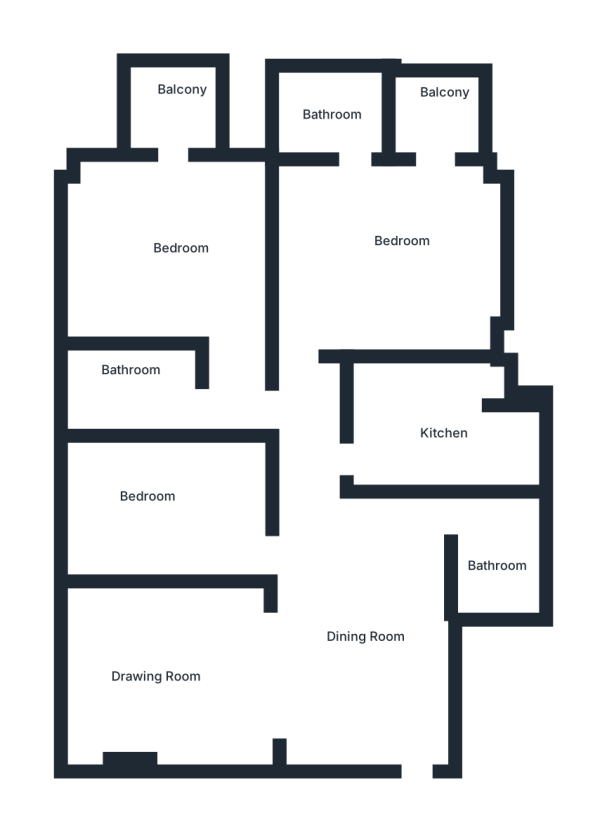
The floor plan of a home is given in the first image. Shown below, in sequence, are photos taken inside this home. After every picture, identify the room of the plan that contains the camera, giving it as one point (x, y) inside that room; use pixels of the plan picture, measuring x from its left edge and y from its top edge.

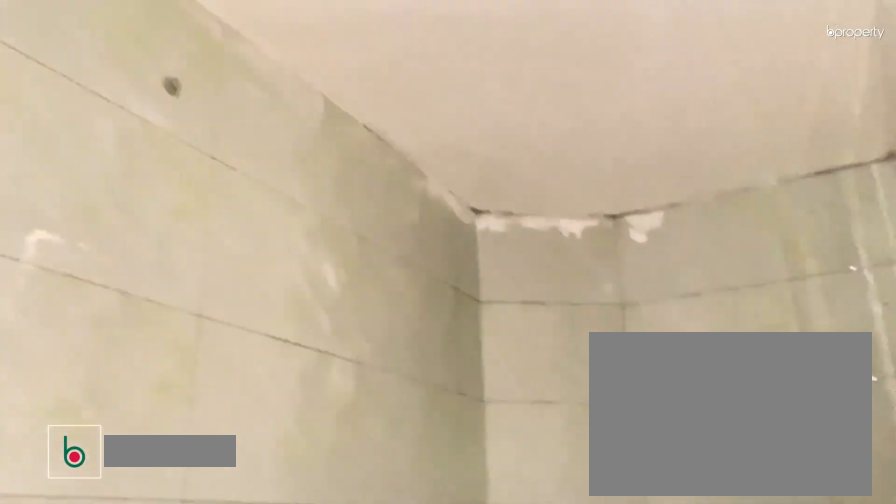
(491, 553)
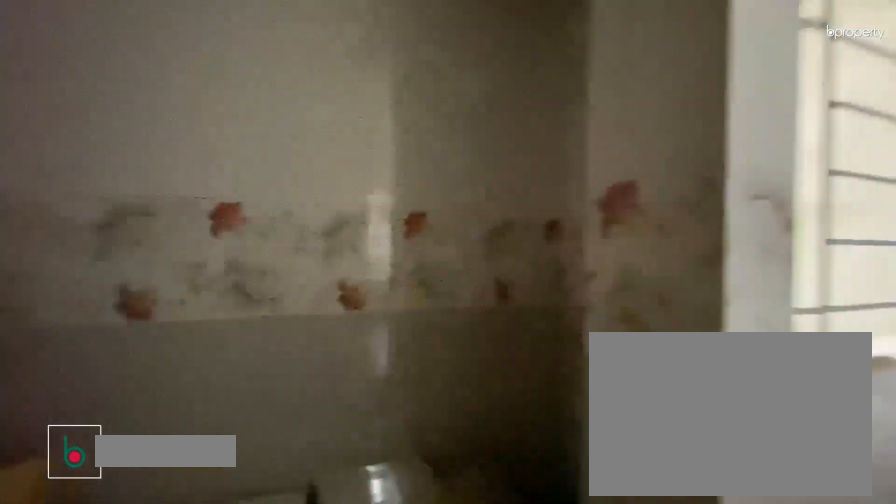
(422, 436)
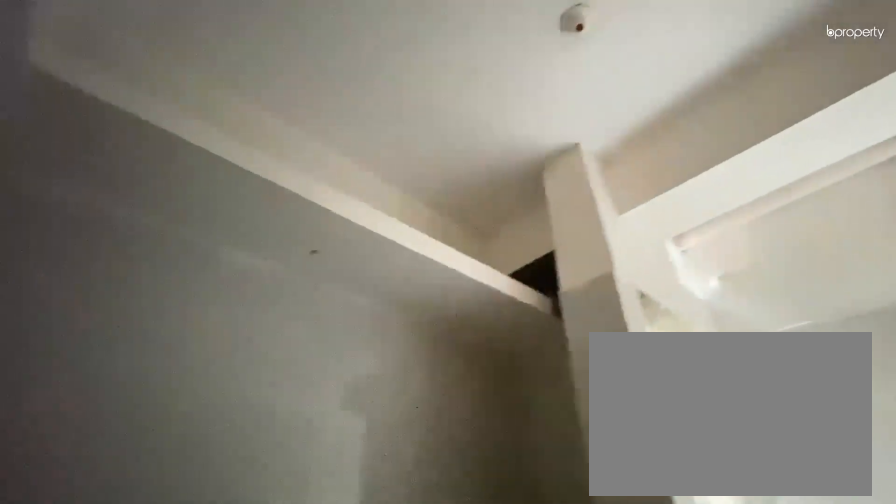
(422, 436)
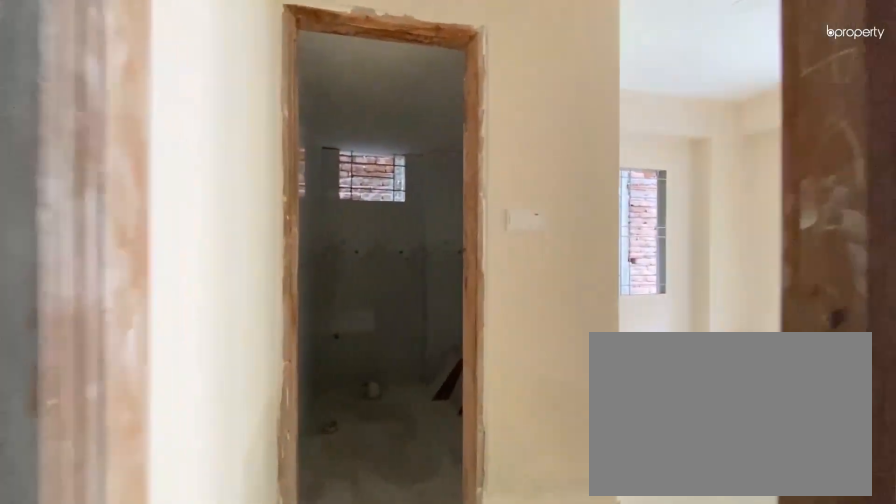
(242, 374)
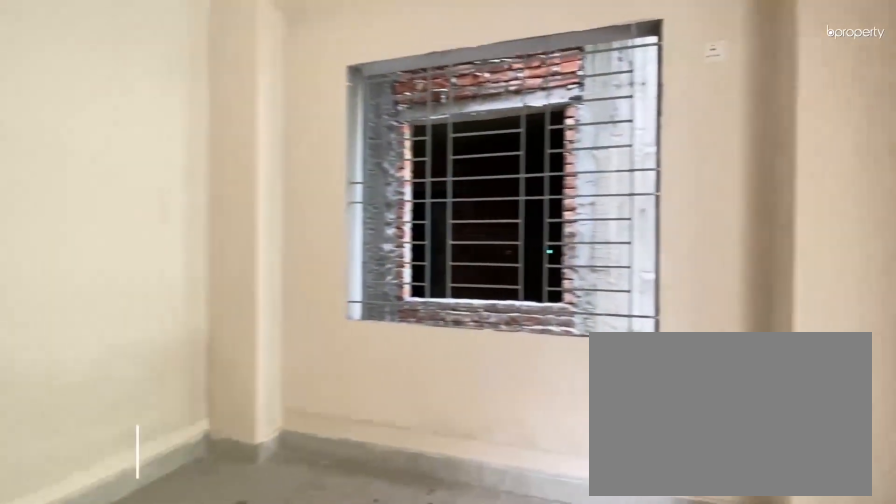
(169, 233)
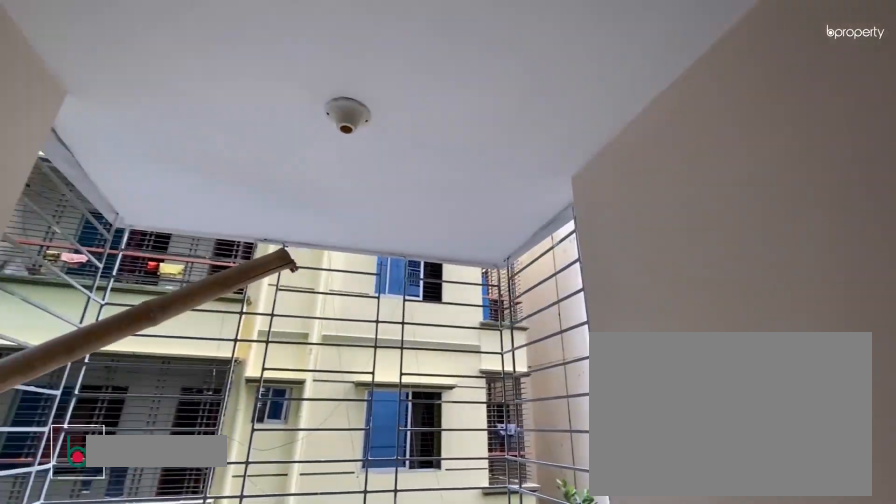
(172, 107)
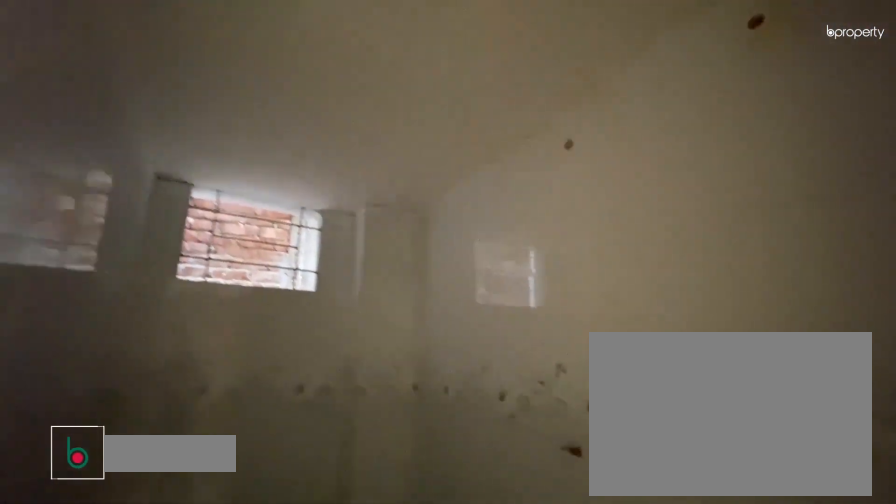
(140, 391)
